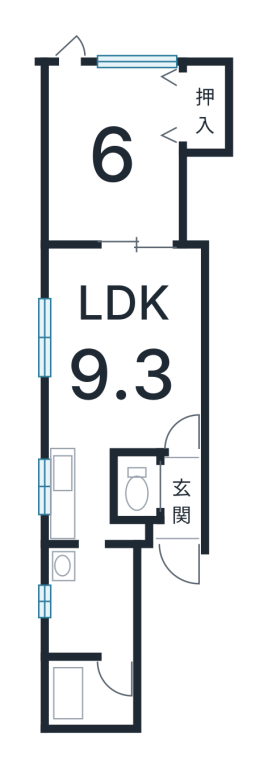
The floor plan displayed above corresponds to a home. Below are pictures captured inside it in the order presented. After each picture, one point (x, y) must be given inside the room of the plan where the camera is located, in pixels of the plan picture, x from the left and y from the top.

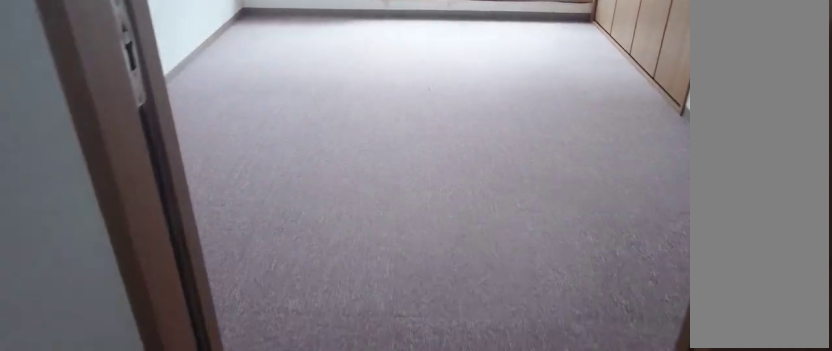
(105, 157)
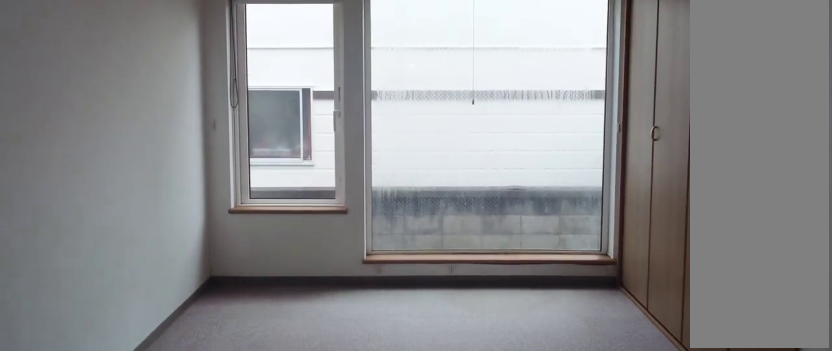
(105, 157)
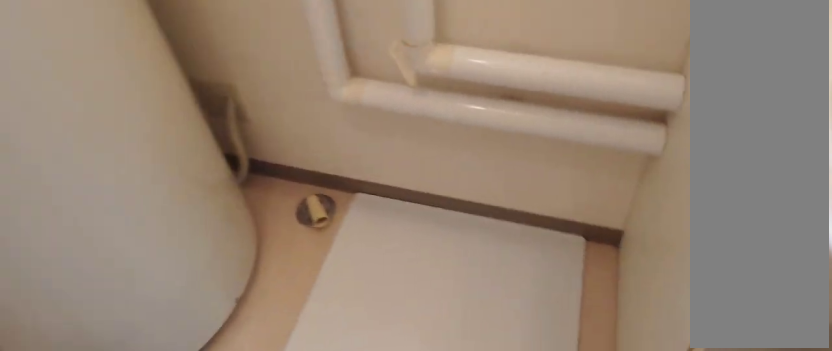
(87, 609)
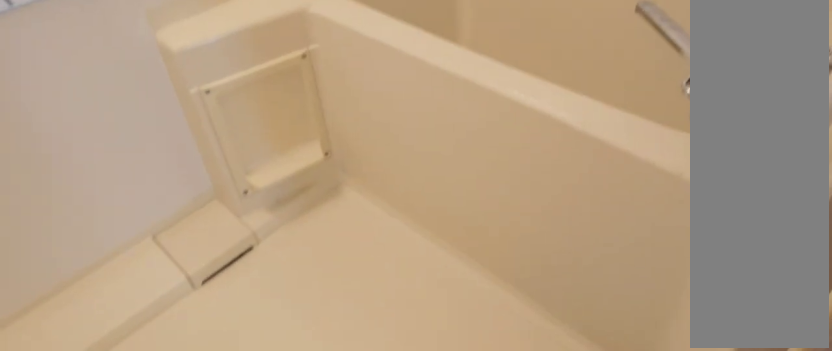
(79, 700)
